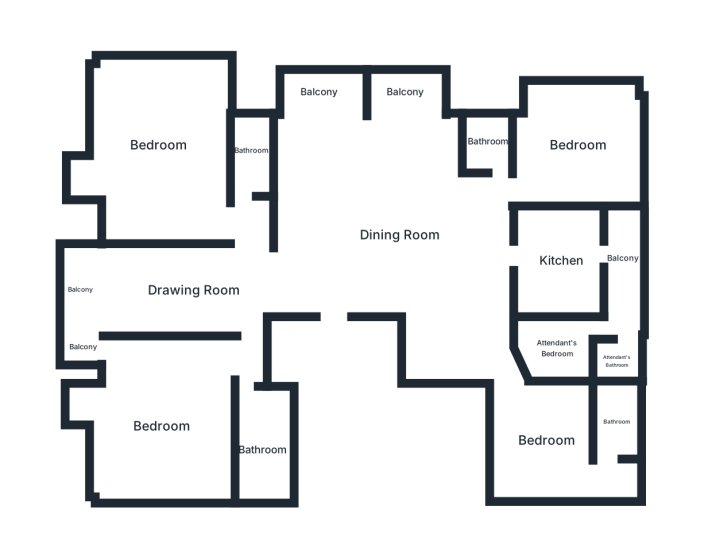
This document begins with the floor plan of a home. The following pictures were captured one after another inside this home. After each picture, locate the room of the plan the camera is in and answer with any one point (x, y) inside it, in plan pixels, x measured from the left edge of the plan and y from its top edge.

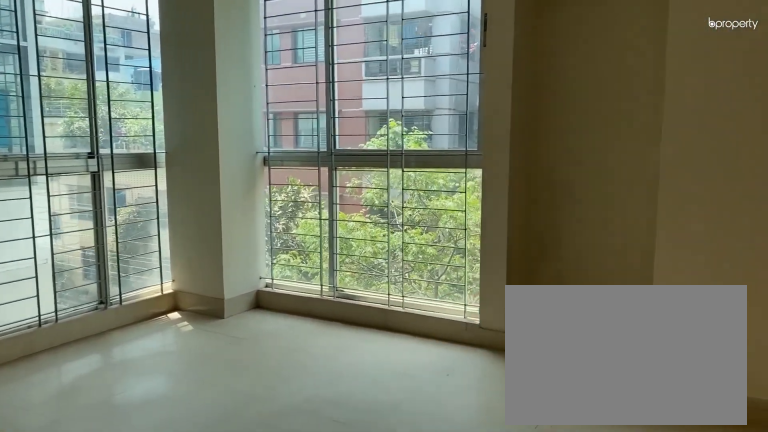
(161, 423)
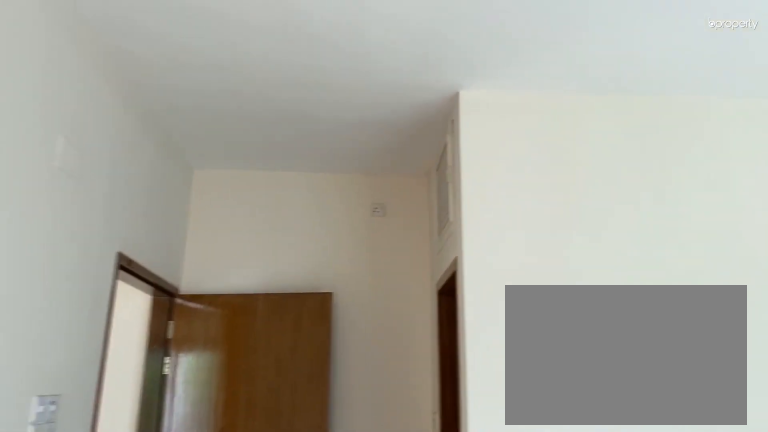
(161, 423)
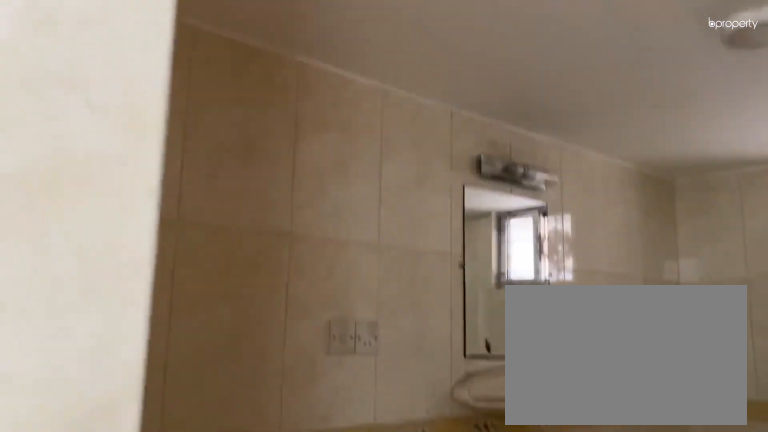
(262, 450)
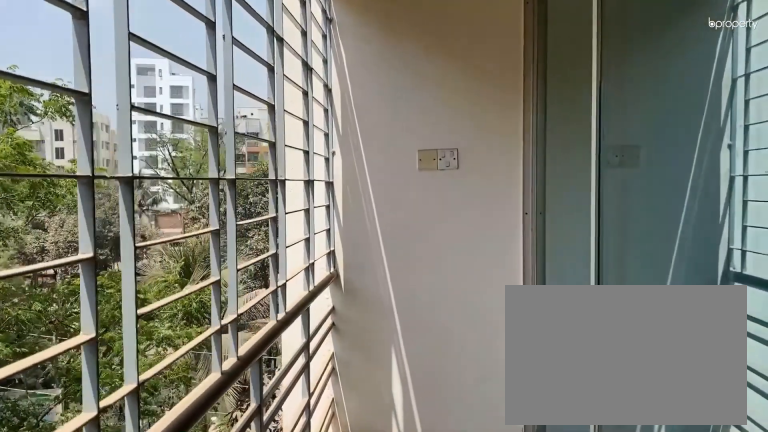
(83, 346)
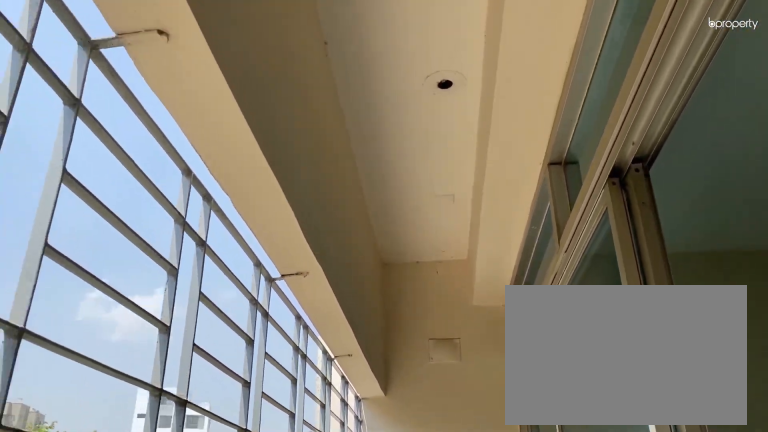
(83, 346)
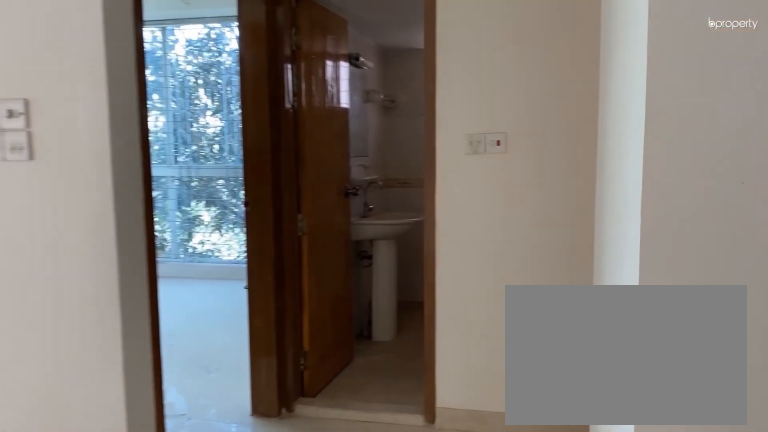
(229, 253)
